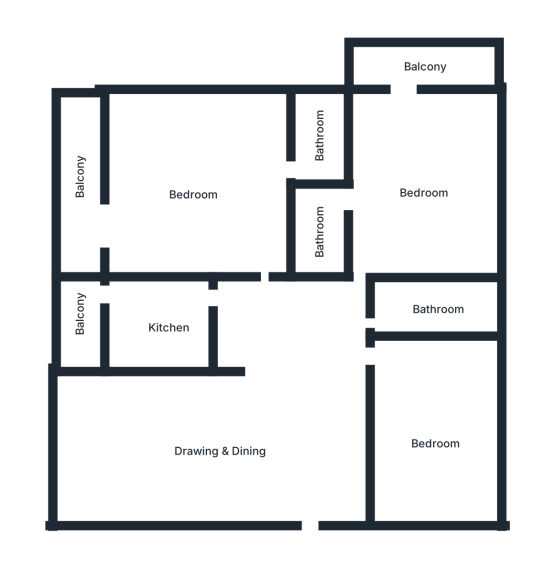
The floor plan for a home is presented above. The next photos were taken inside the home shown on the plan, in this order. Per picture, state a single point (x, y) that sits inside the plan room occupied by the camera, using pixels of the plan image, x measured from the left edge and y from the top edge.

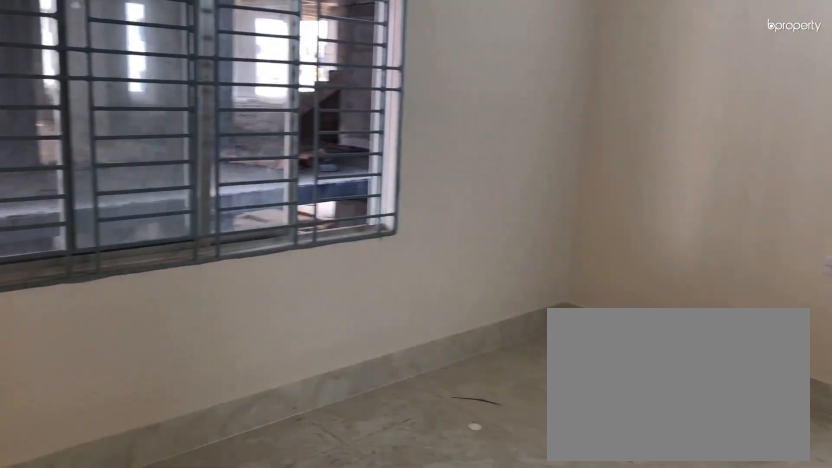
(423, 189)
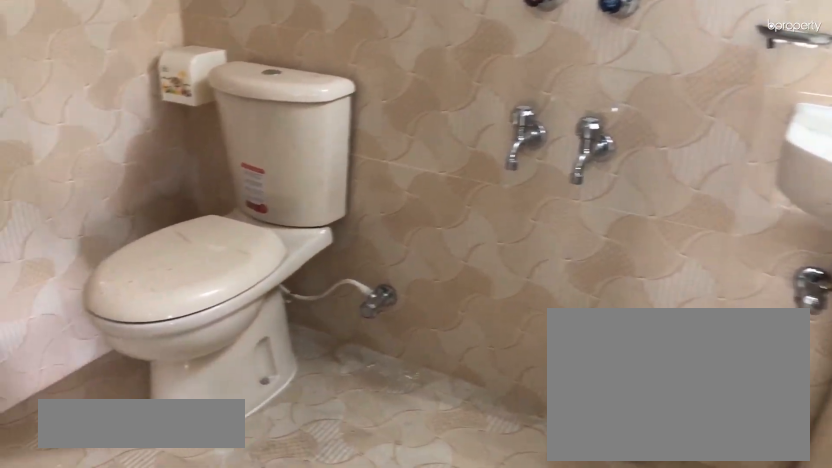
(318, 225)
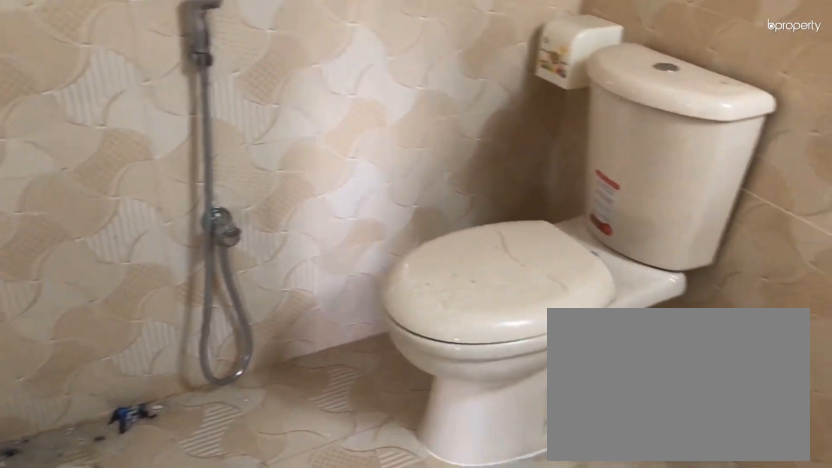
(318, 225)
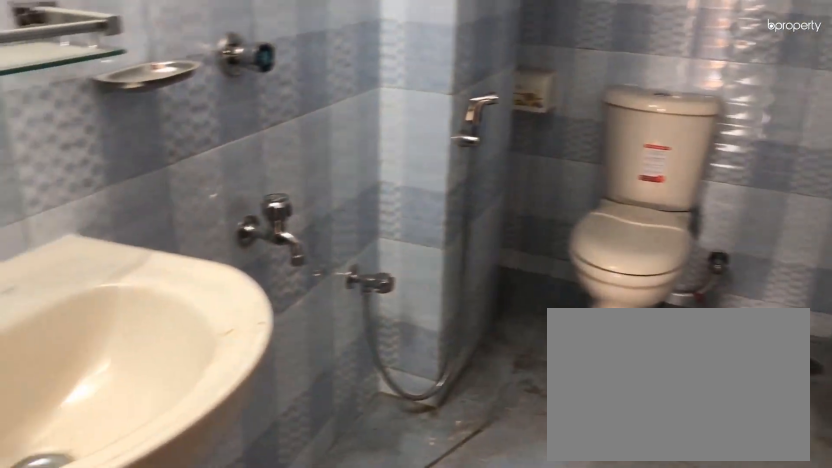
(441, 307)
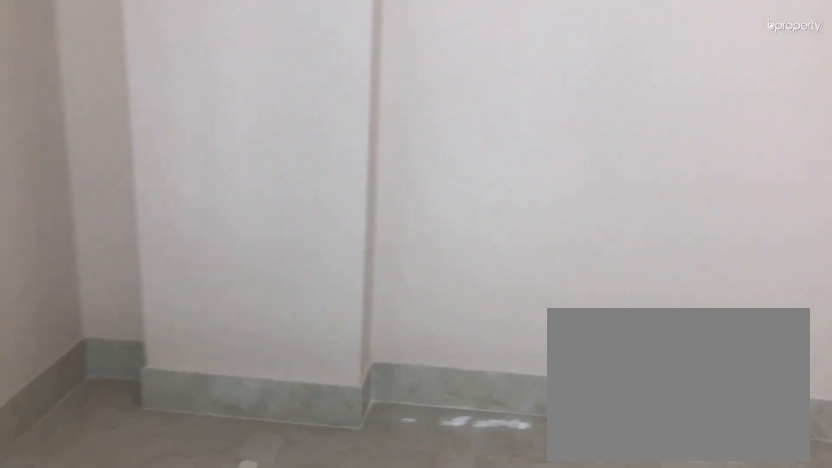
(437, 444)
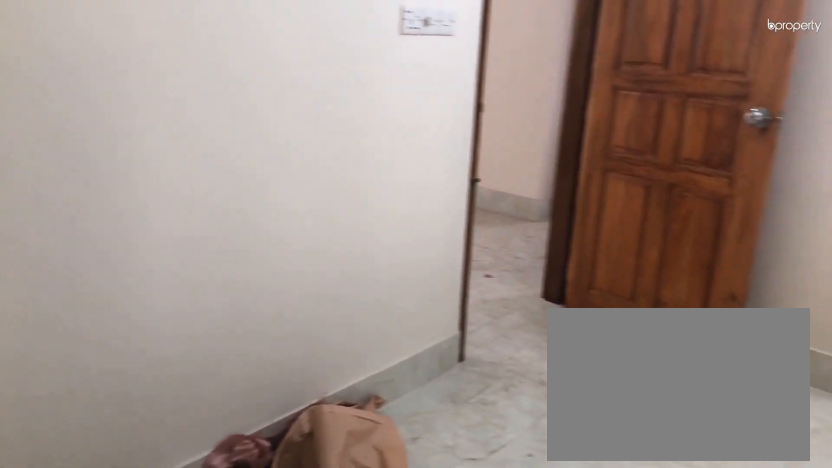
(437, 444)
